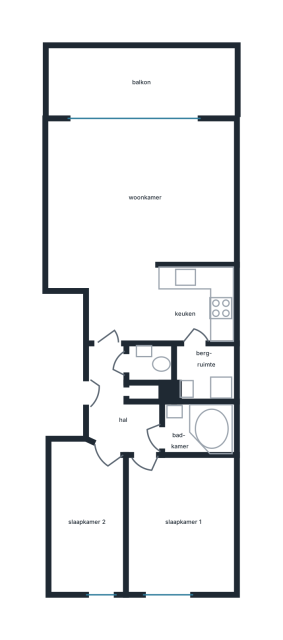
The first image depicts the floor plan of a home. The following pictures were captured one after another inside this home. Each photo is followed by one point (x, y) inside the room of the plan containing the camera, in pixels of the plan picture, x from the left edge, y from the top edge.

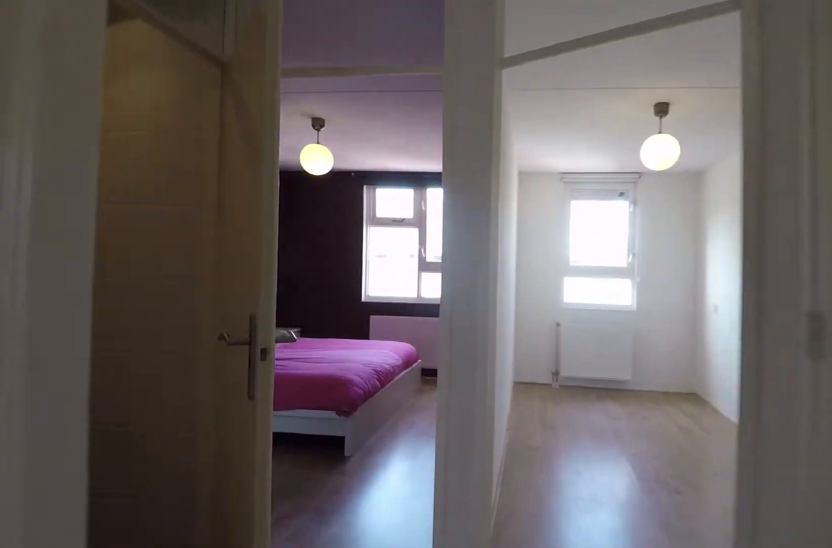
(120, 407)
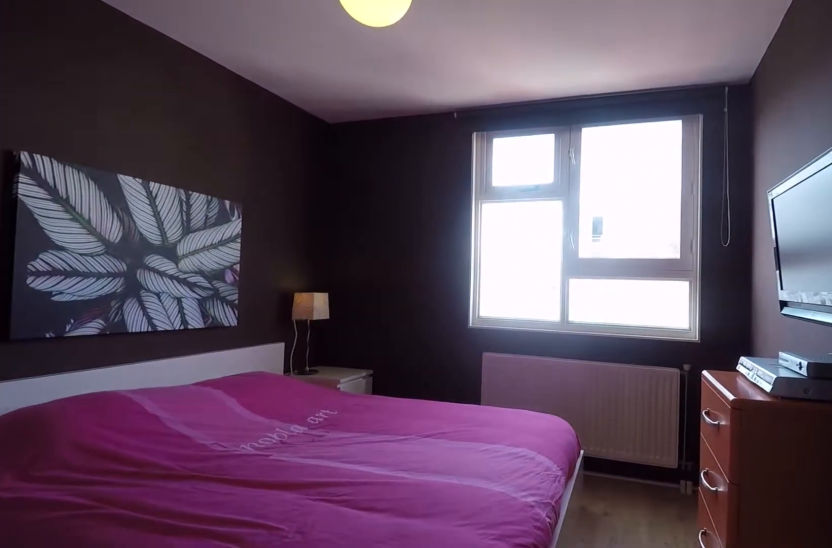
(179, 524)
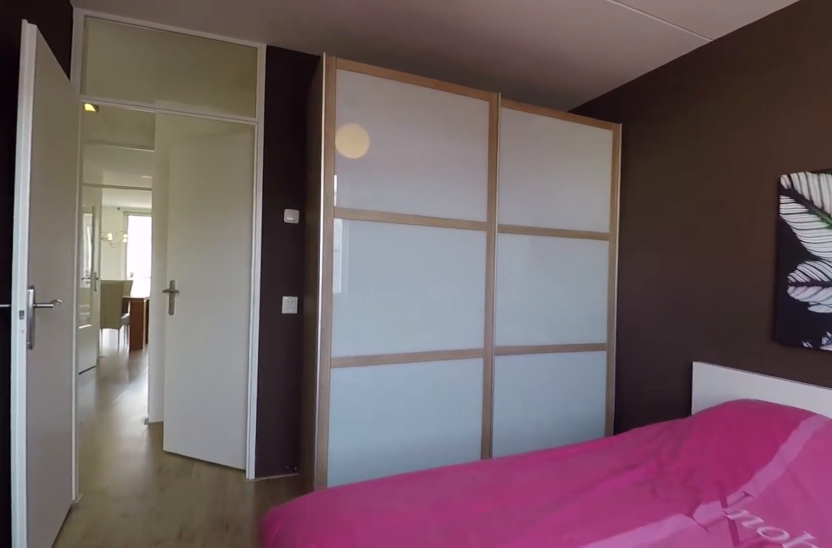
(179, 524)
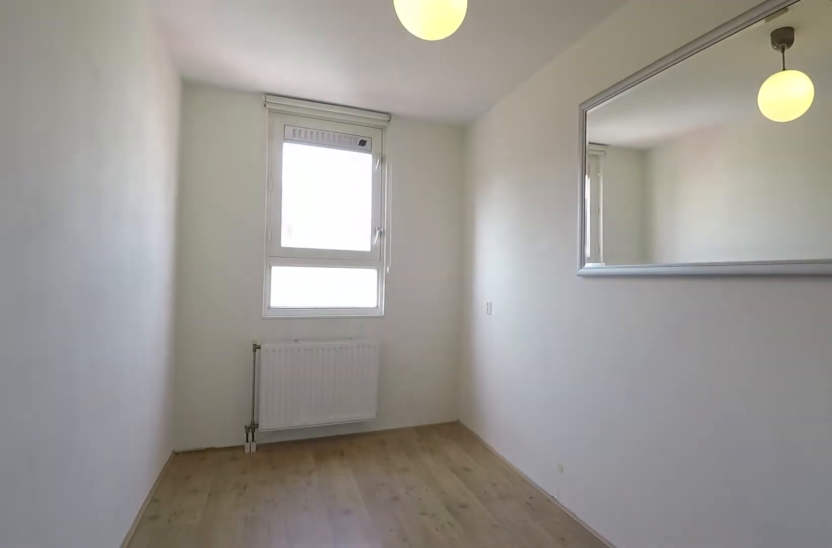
(88, 518)
